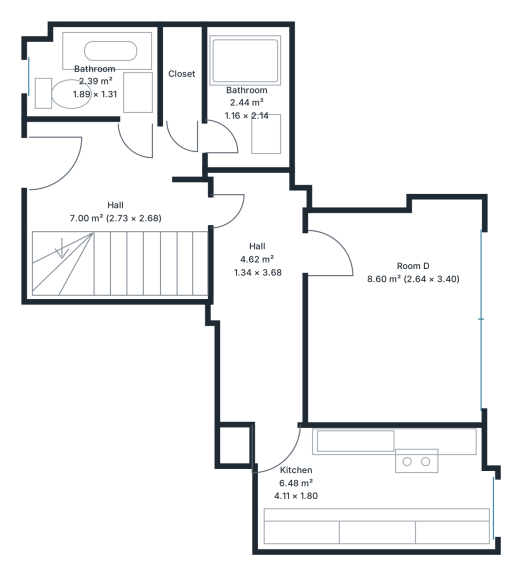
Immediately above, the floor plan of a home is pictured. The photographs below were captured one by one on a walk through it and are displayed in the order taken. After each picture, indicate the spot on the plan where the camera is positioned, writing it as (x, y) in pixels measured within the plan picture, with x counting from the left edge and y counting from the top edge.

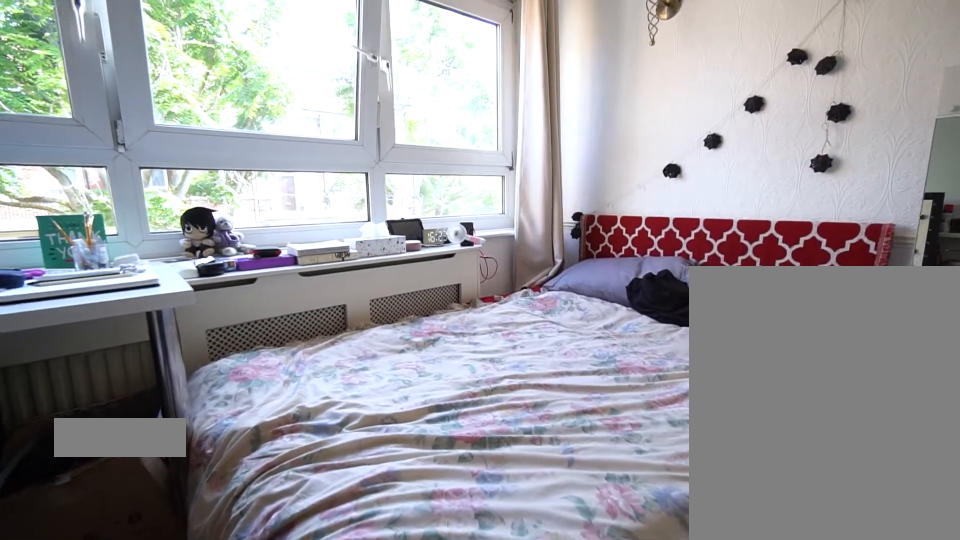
(390, 275)
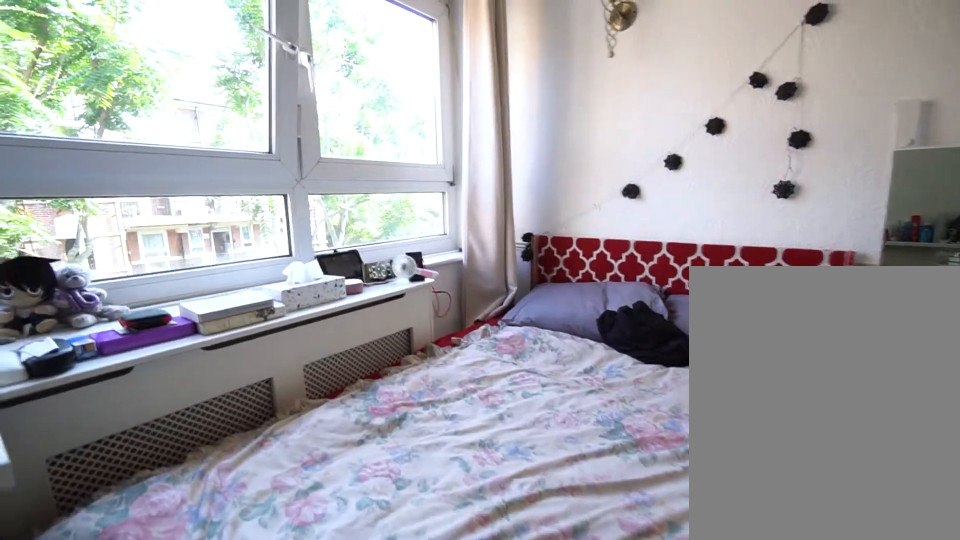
(418, 276)
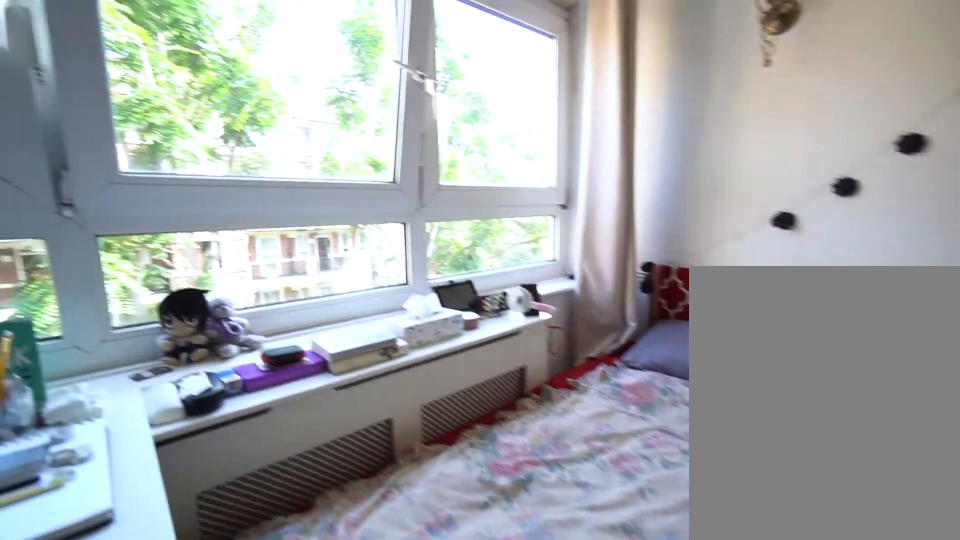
(427, 275)
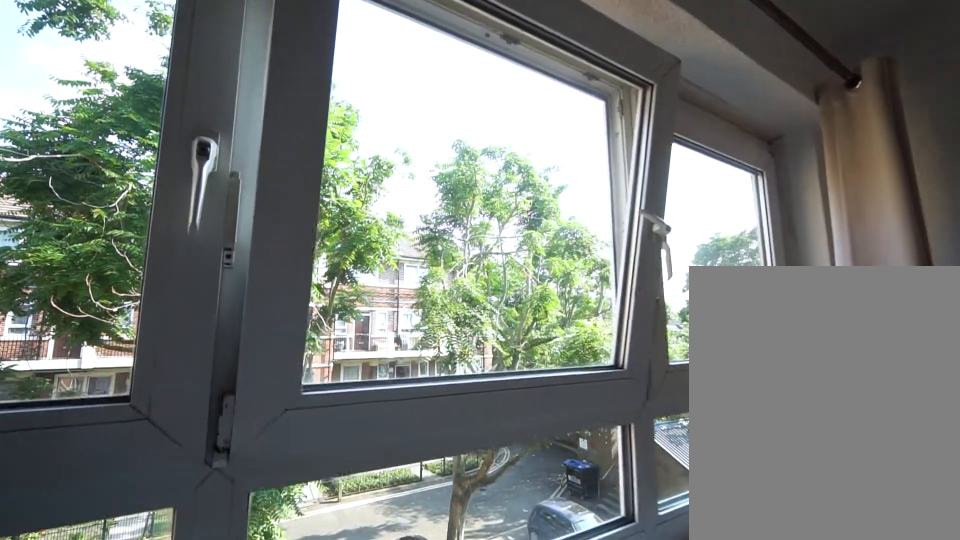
(453, 275)
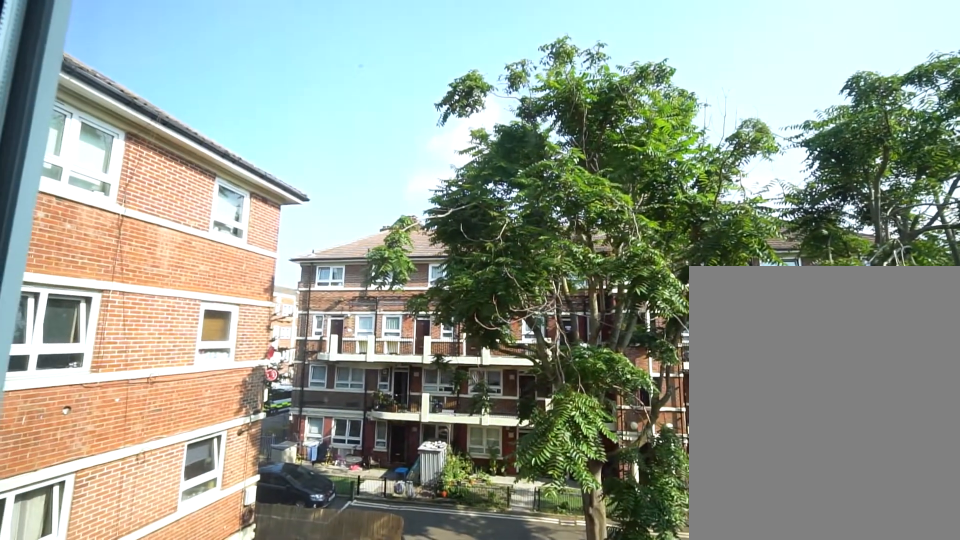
(467, 275)
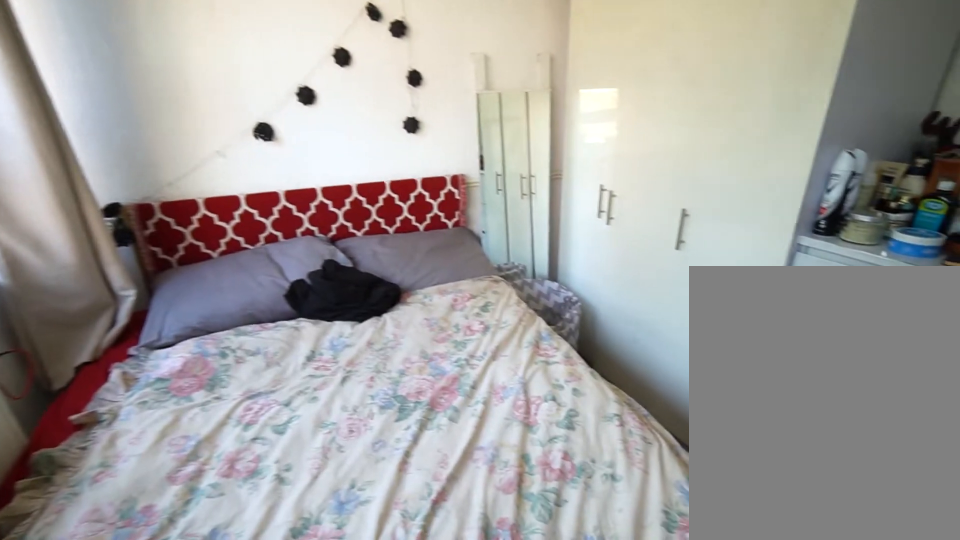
(456, 275)
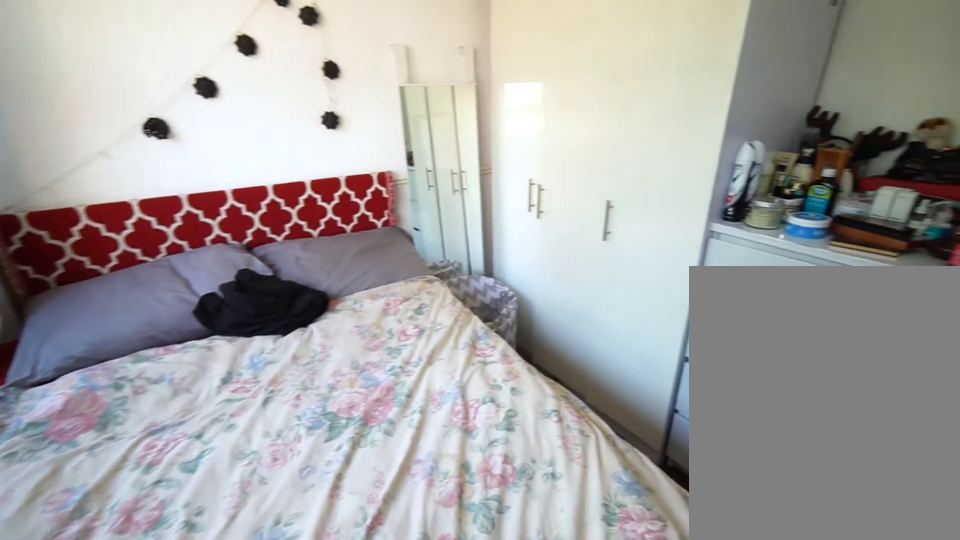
(445, 275)
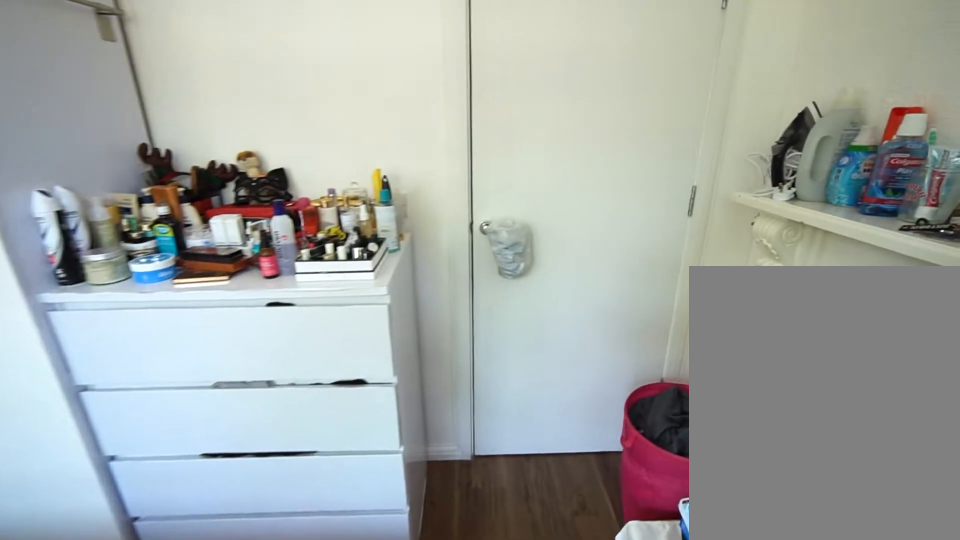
(388, 275)
